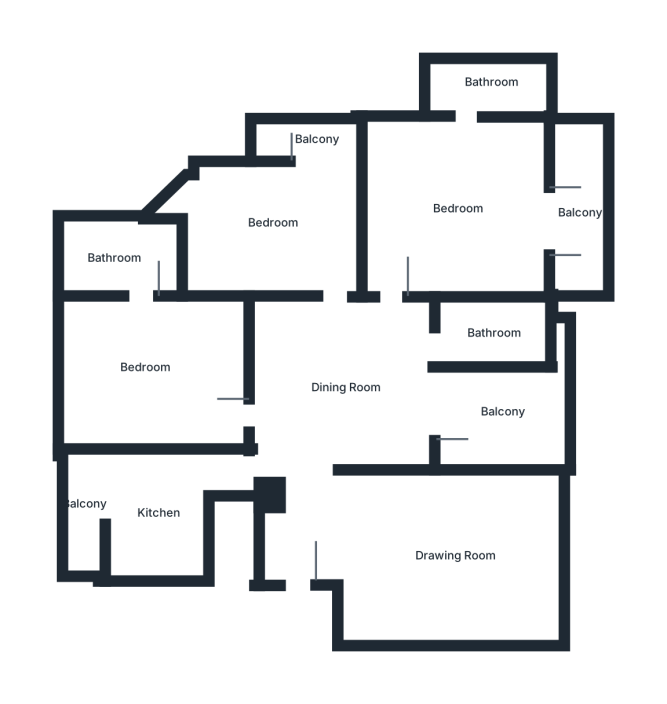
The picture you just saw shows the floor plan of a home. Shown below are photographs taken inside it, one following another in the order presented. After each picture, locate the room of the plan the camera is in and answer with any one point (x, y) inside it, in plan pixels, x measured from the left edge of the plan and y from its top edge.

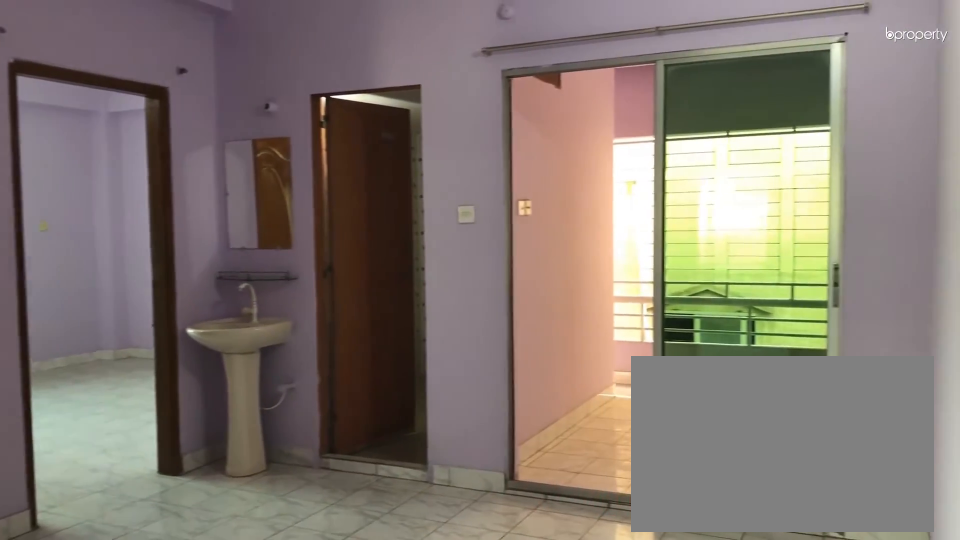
(347, 389)
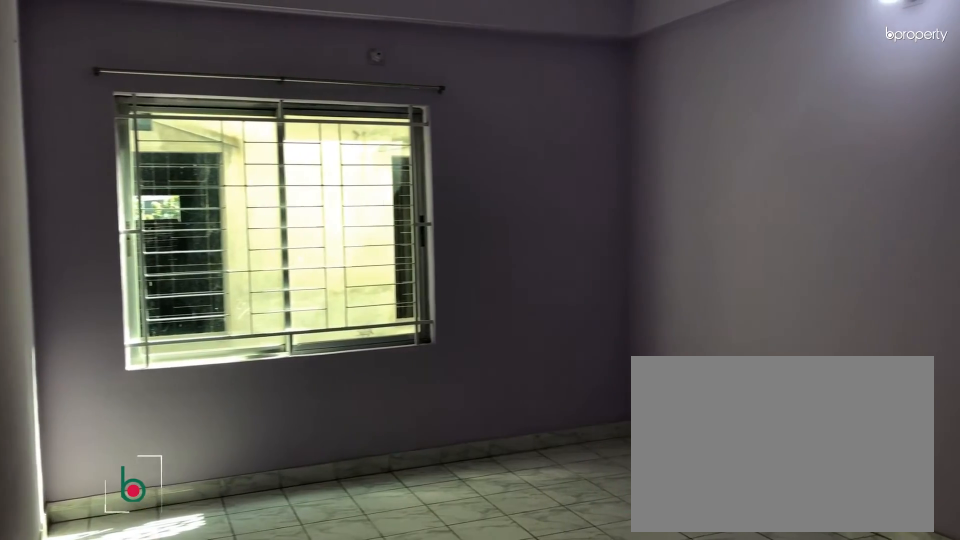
(453, 560)
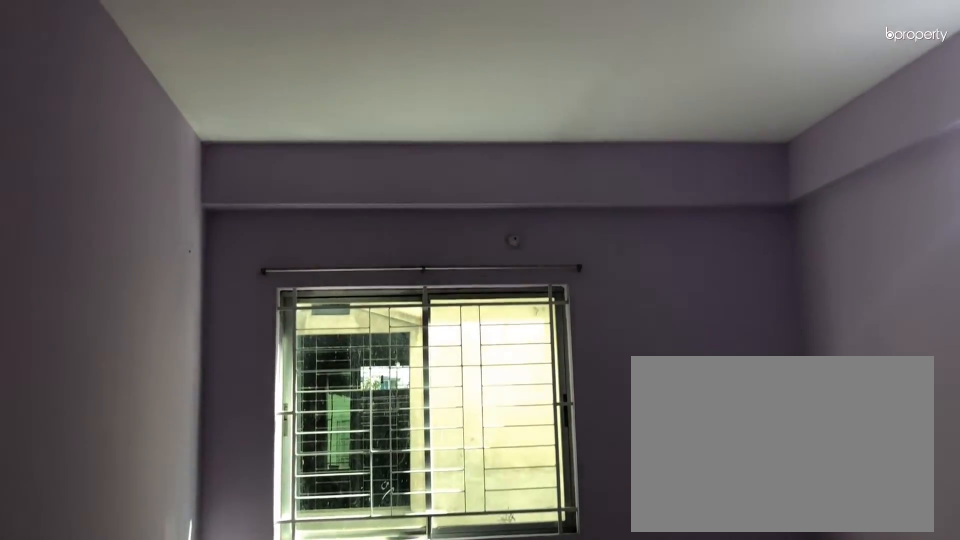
(453, 560)
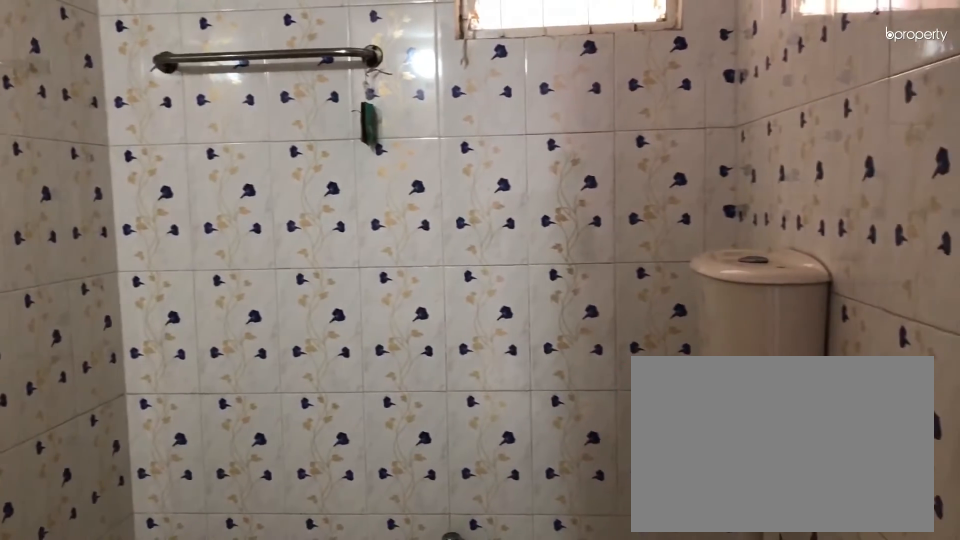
(490, 334)
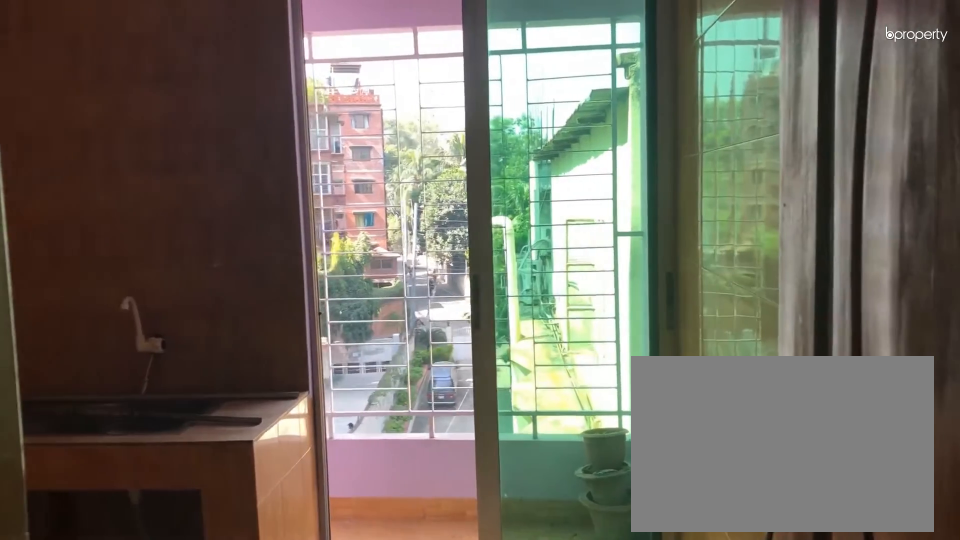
(155, 518)
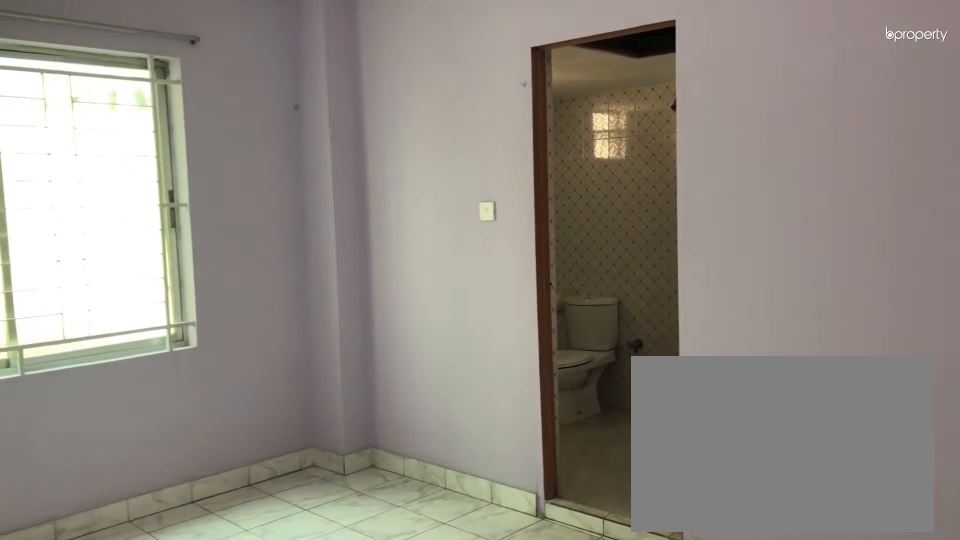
(145, 367)
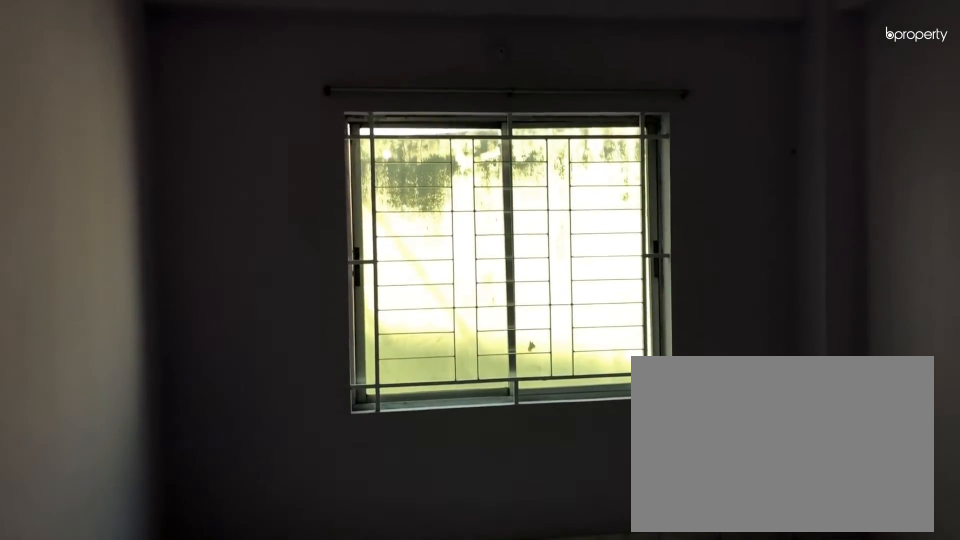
(145, 367)
